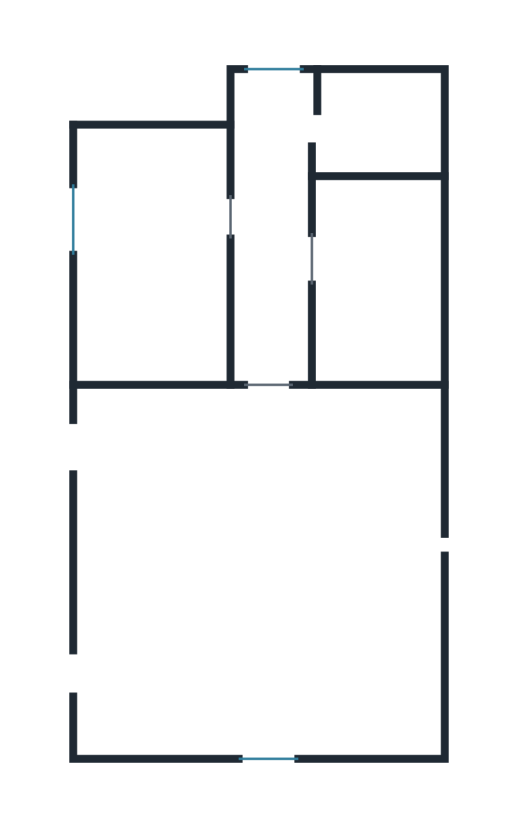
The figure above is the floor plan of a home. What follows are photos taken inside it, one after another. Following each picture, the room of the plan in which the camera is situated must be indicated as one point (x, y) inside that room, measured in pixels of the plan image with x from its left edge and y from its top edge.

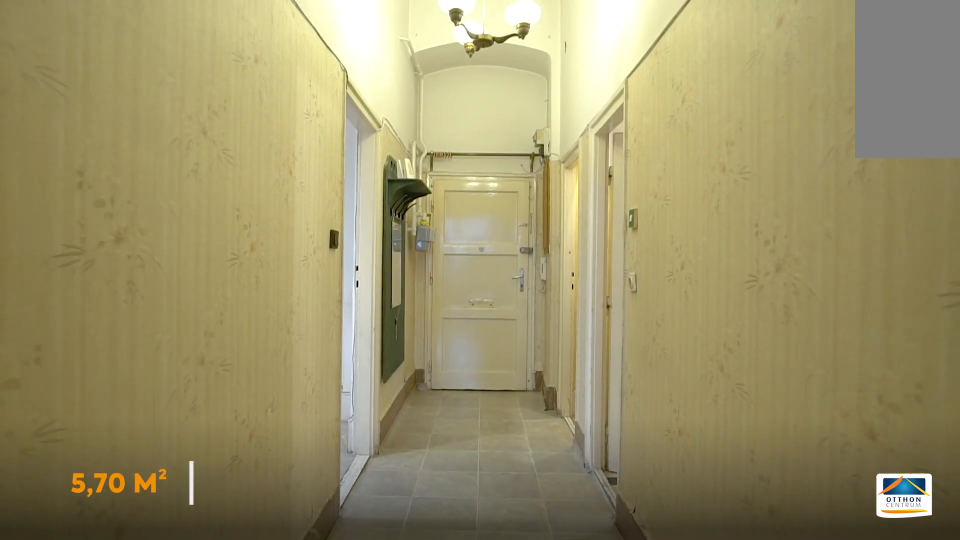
(273, 262)
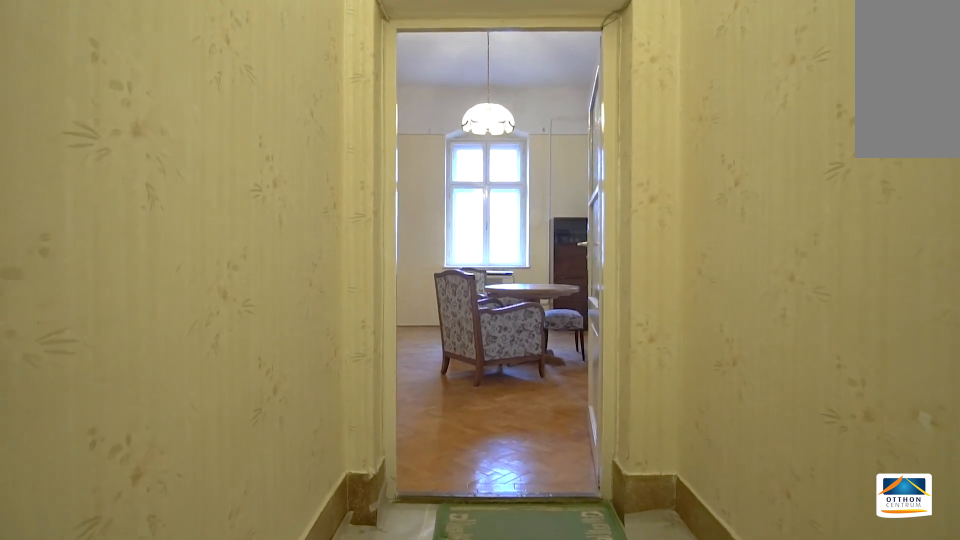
(274, 263)
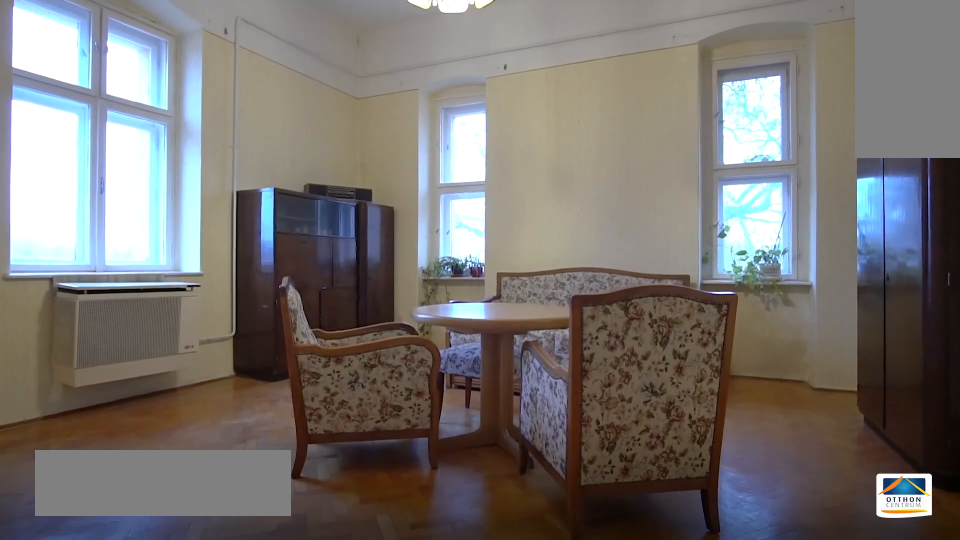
(283, 580)
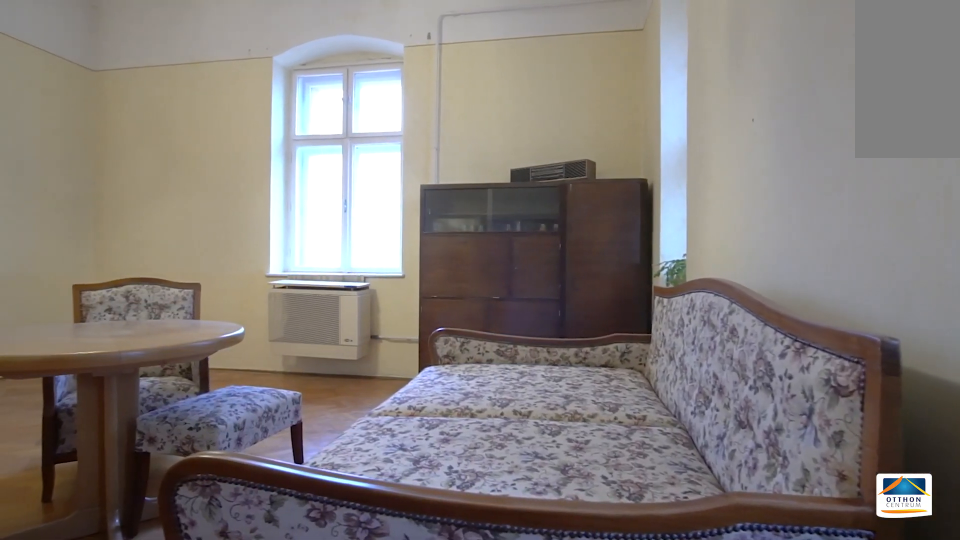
(281, 580)
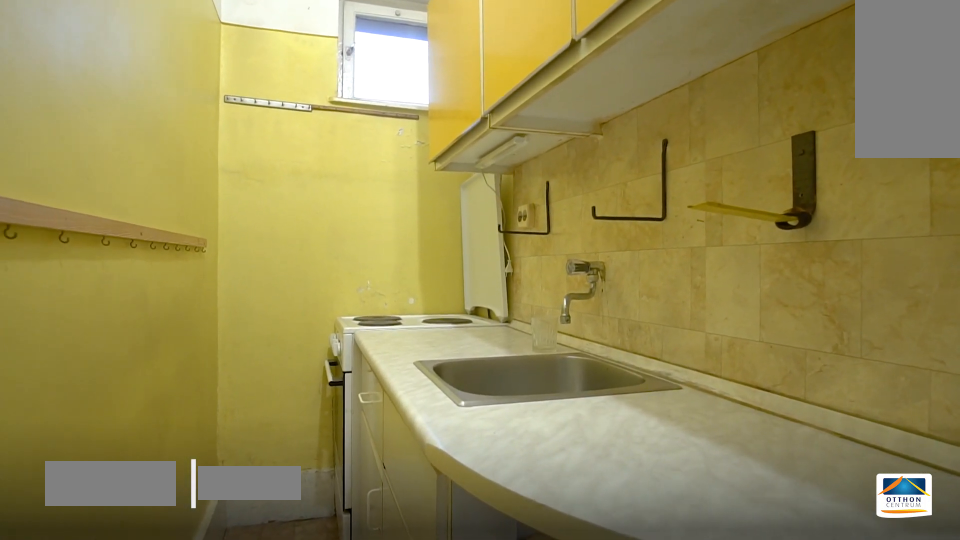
(382, 118)
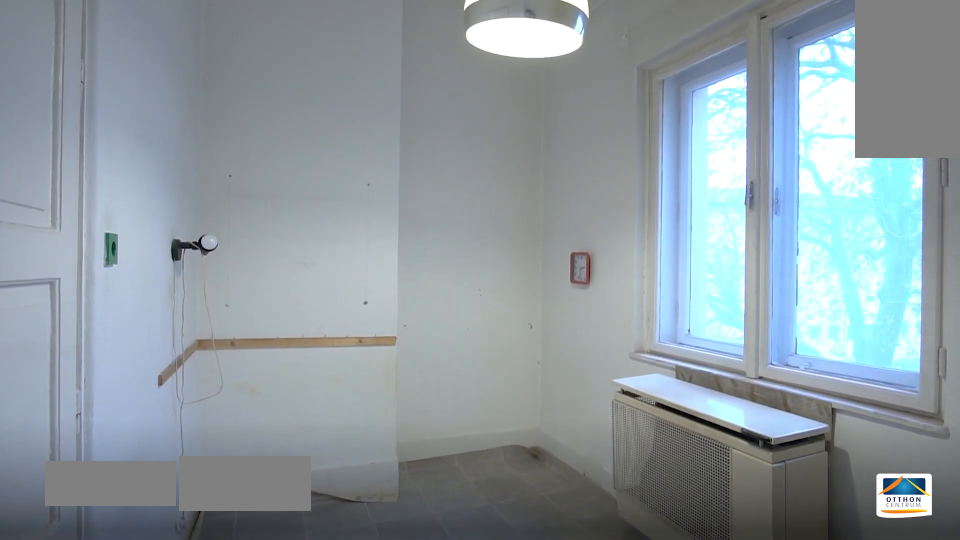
(149, 269)
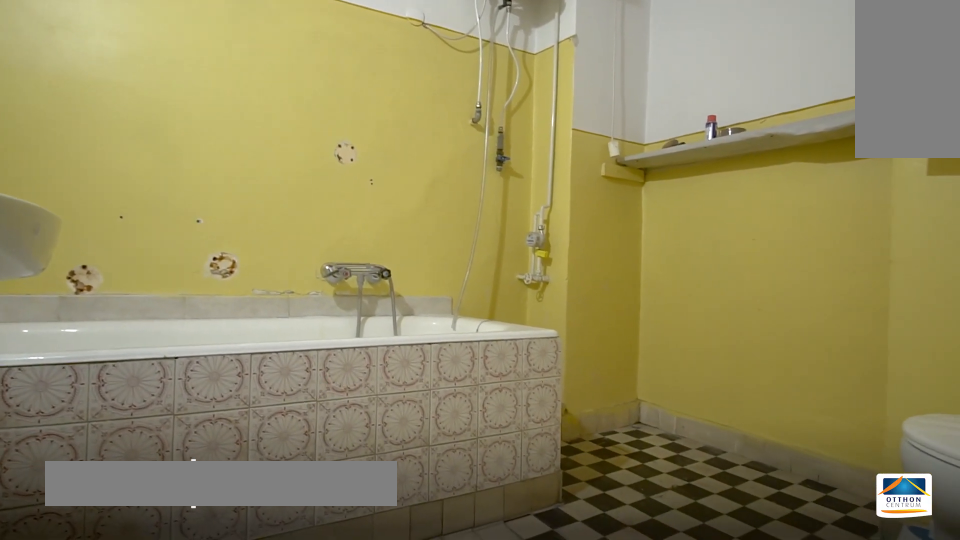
(373, 280)
